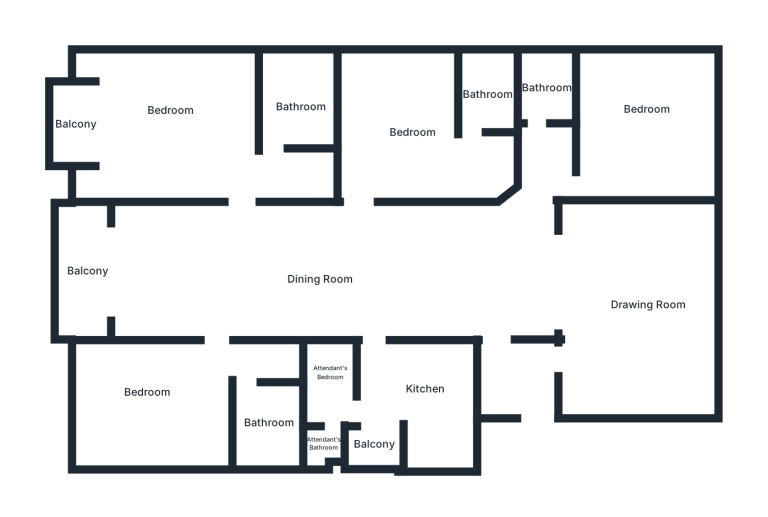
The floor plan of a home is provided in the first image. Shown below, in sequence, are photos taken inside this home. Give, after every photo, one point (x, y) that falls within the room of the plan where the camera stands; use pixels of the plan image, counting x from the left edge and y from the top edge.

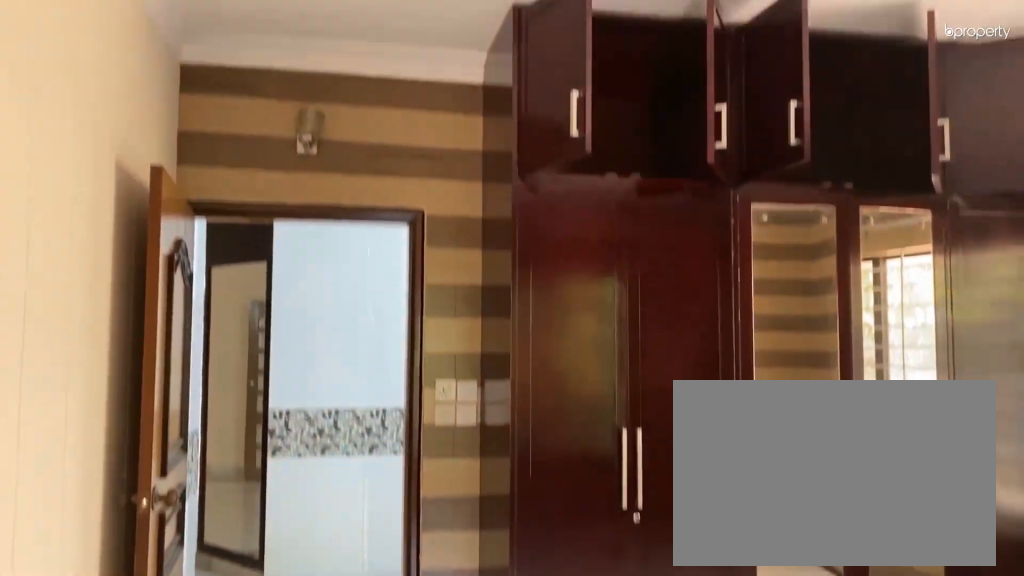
(645, 113)
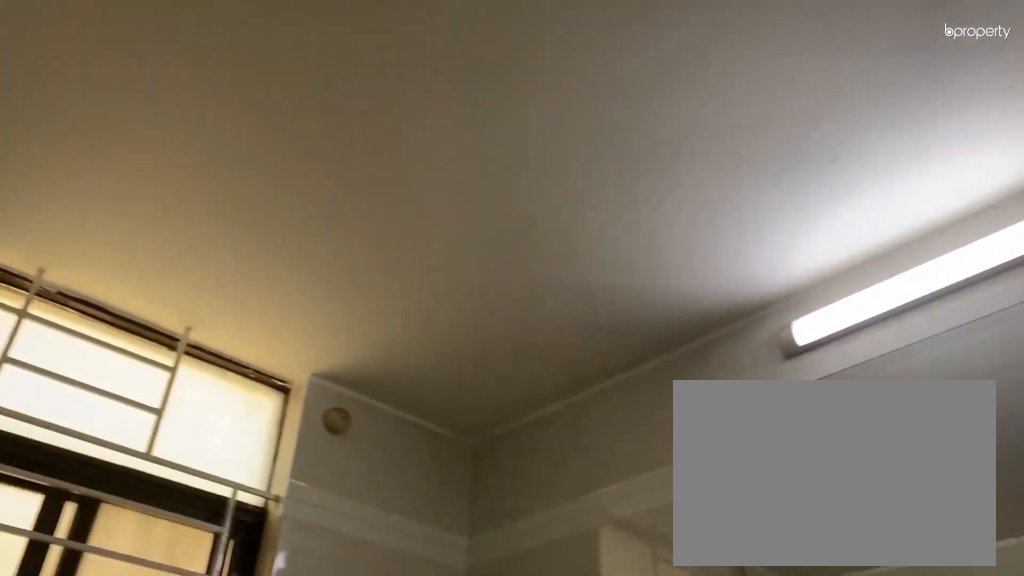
(543, 81)
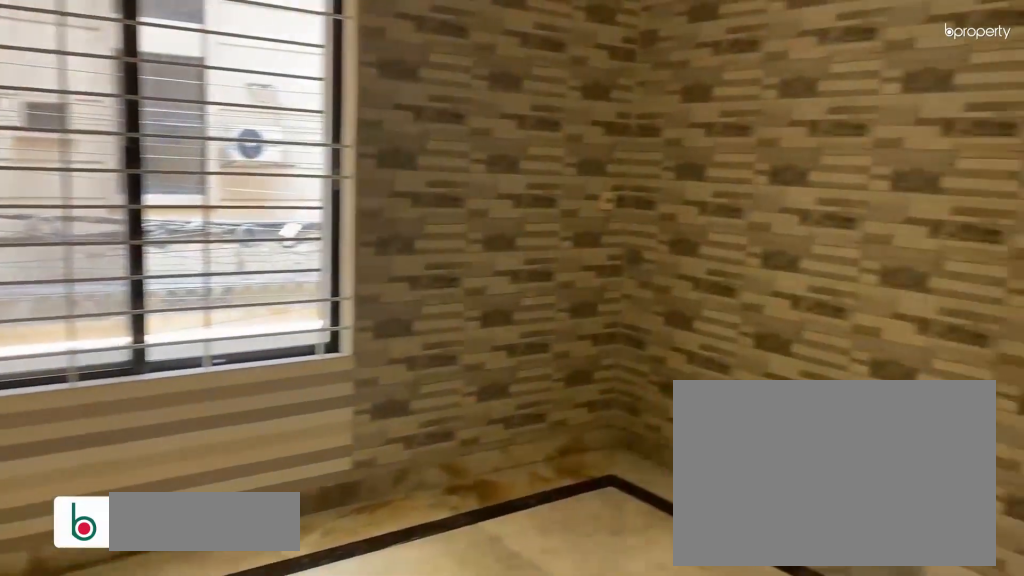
(426, 137)
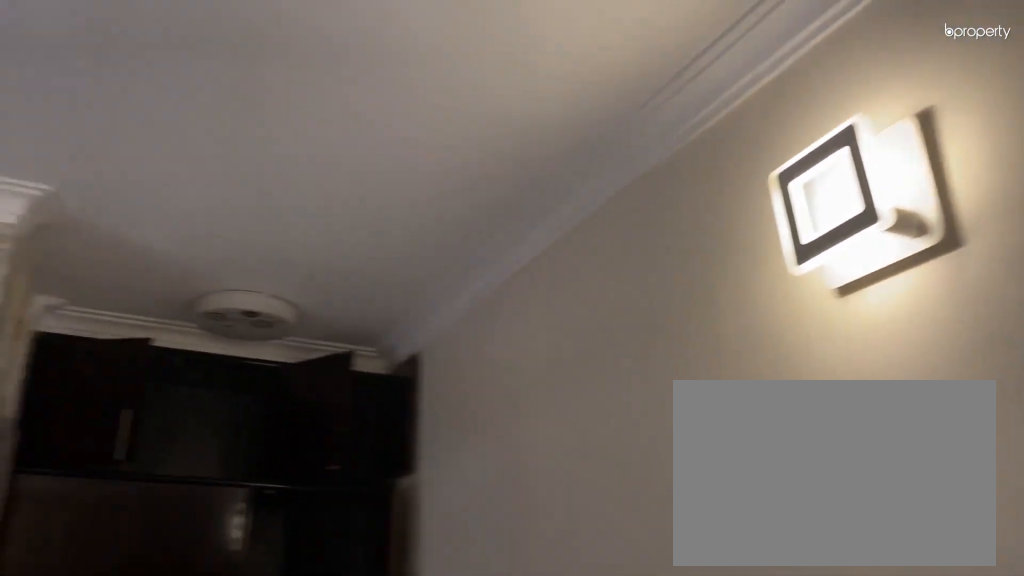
(426, 137)
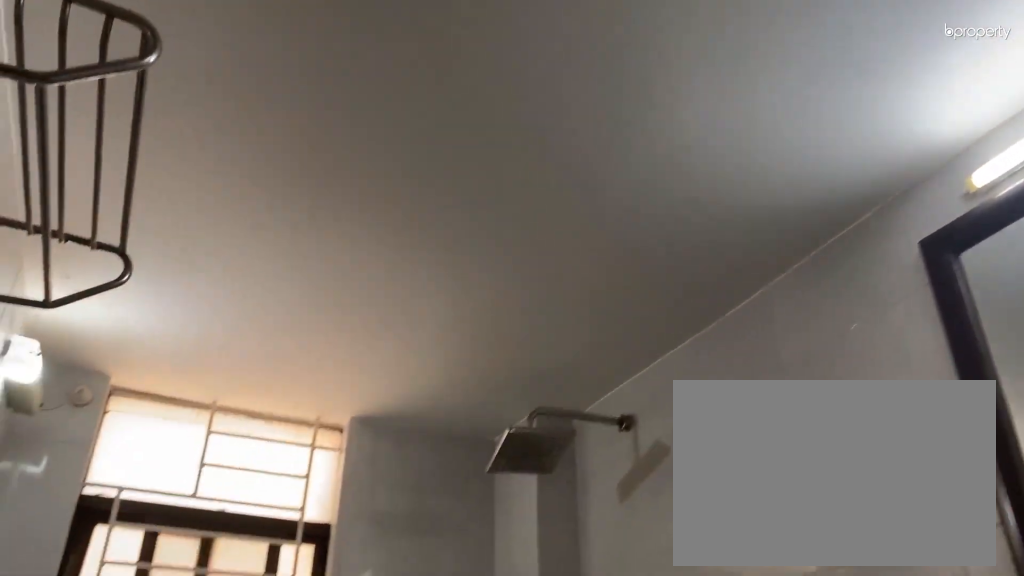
(488, 92)
